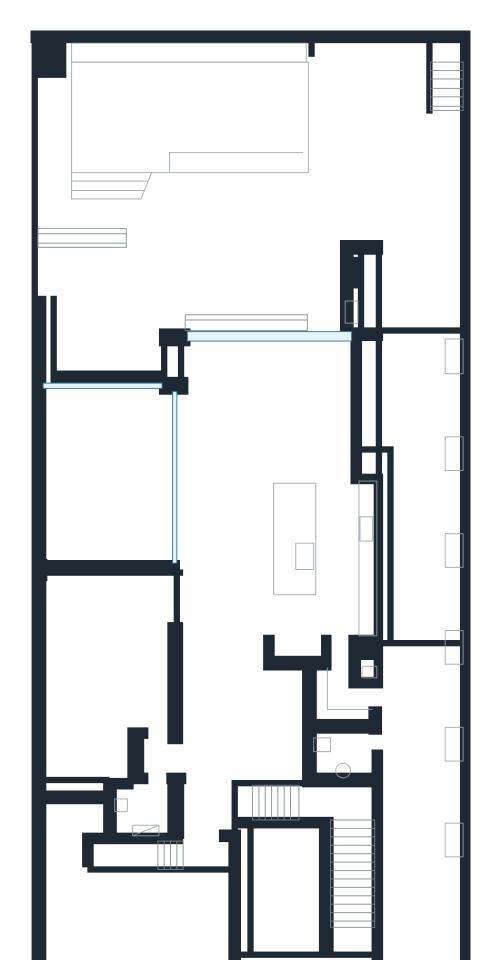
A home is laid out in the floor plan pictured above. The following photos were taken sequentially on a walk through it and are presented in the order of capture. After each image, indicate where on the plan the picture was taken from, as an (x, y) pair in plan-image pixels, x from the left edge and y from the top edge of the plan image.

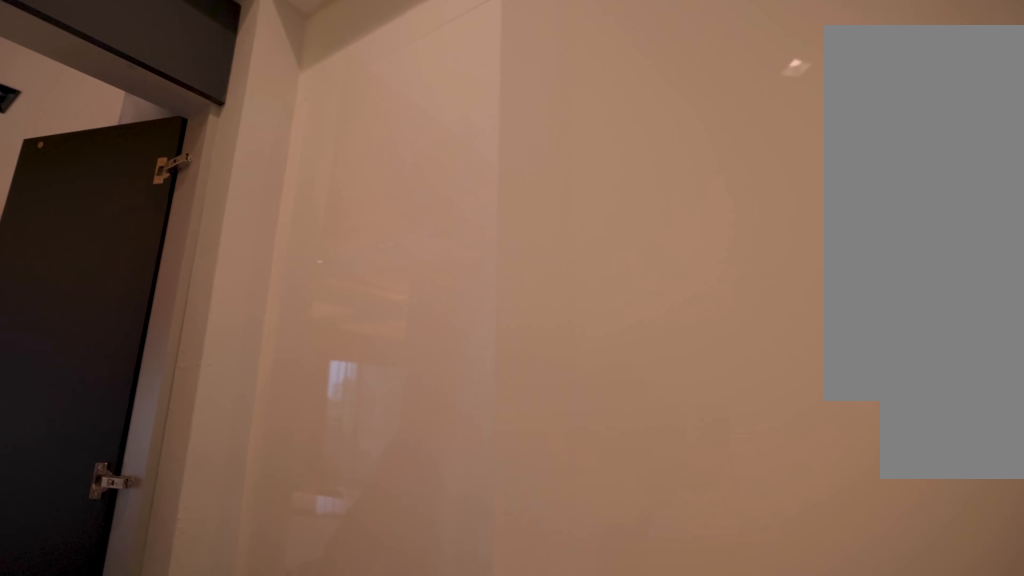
(342, 663)
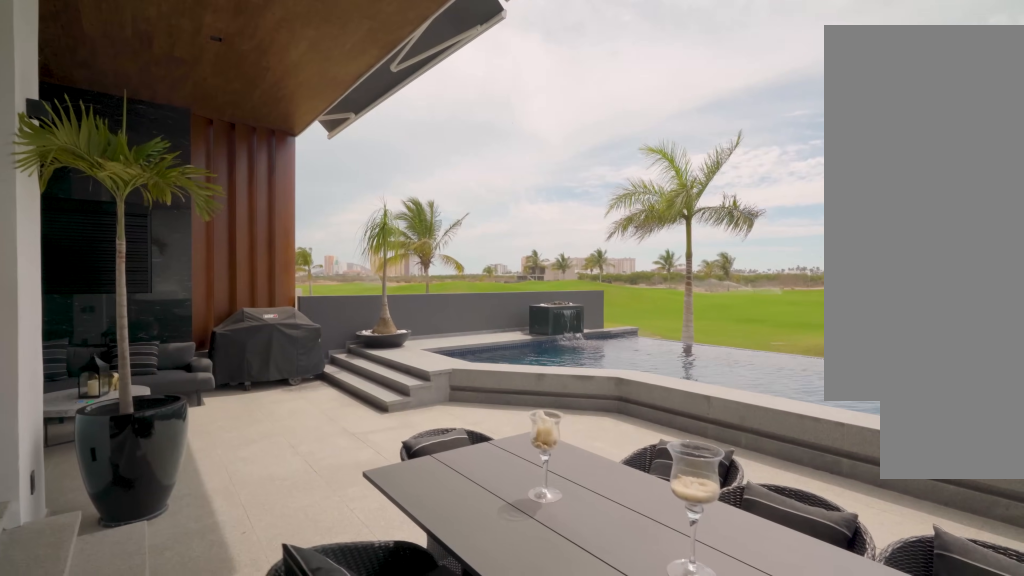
(314, 302)
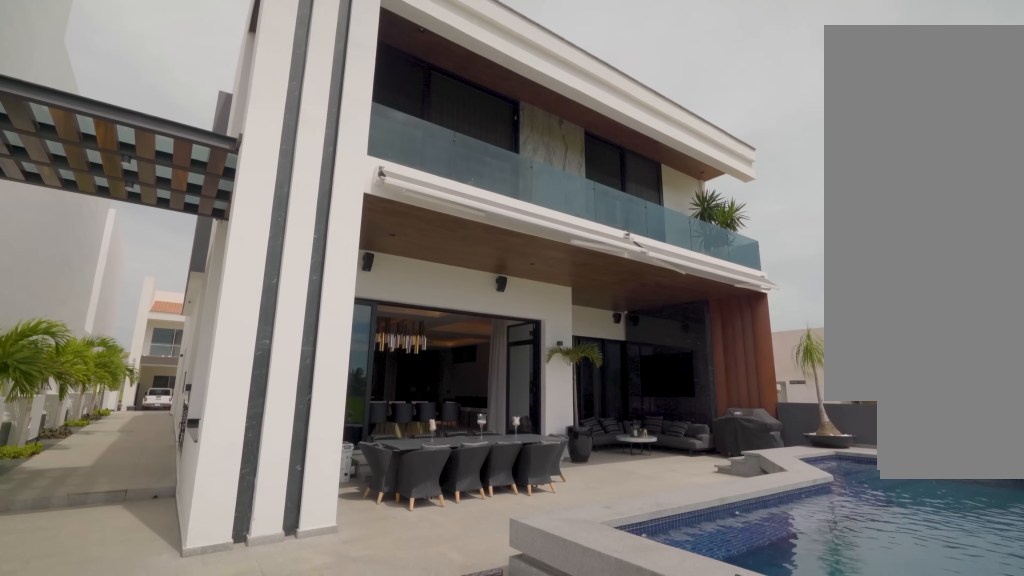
(384, 122)
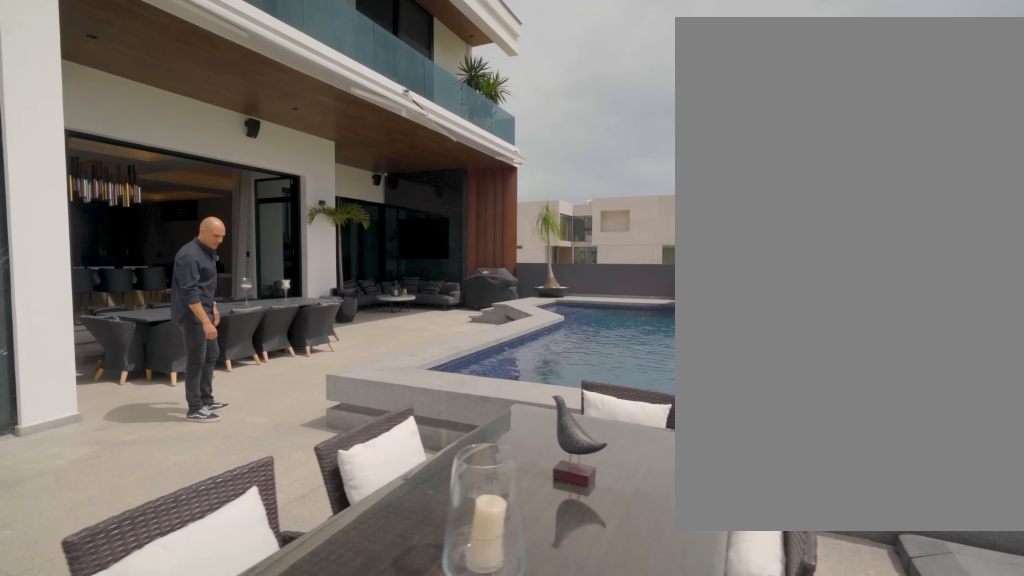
(391, 198)
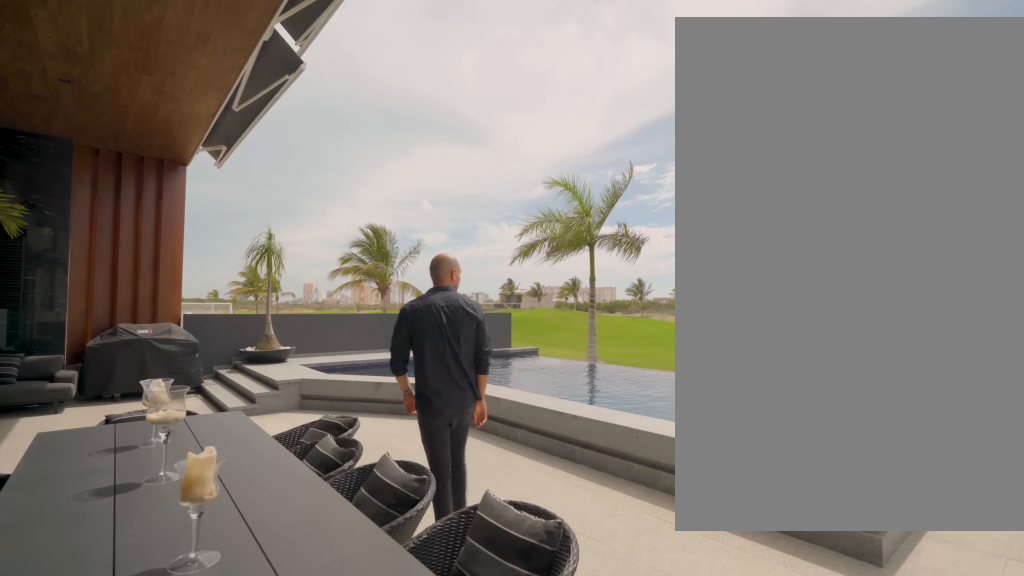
(314, 245)
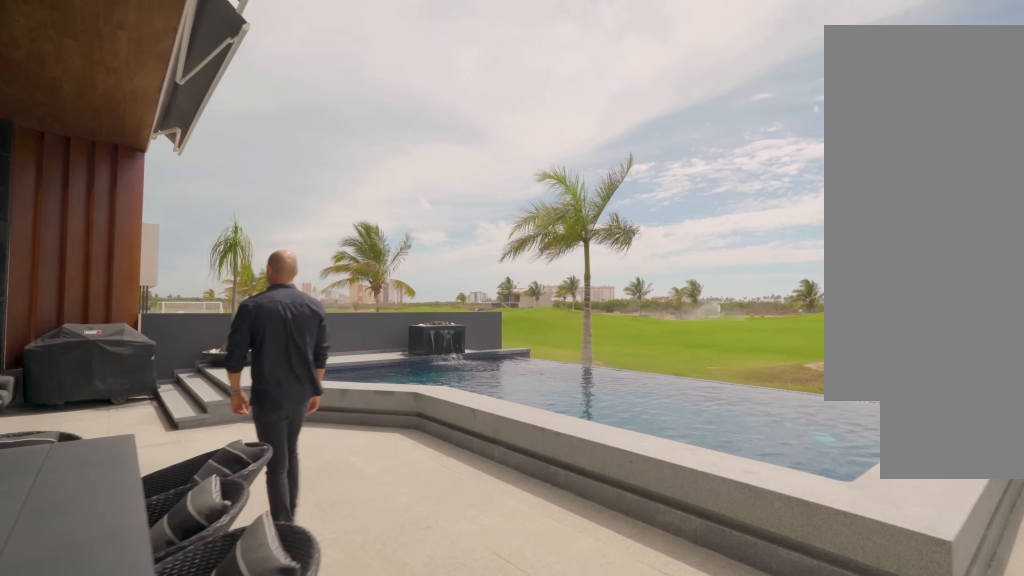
(289, 207)
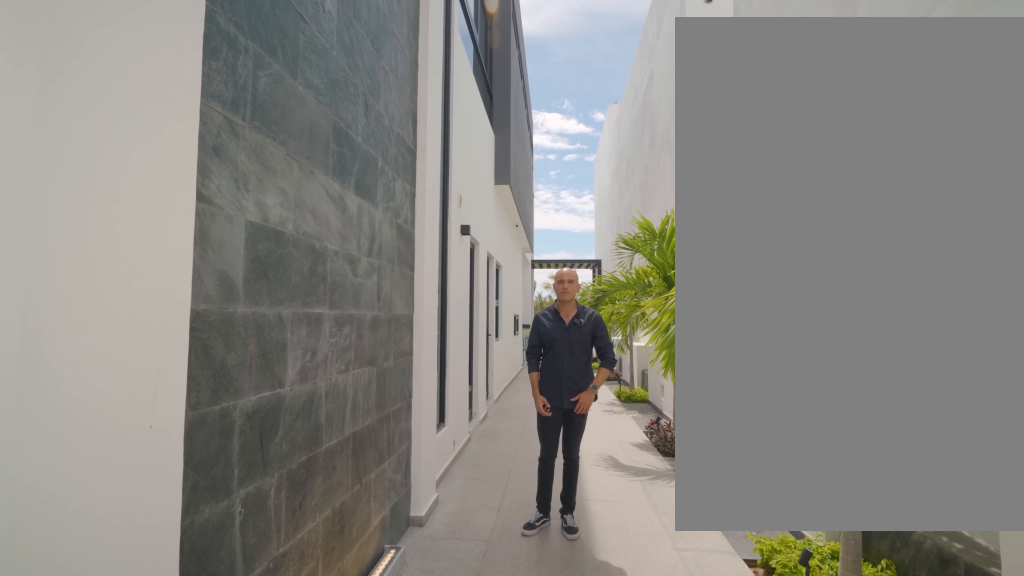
(427, 934)
